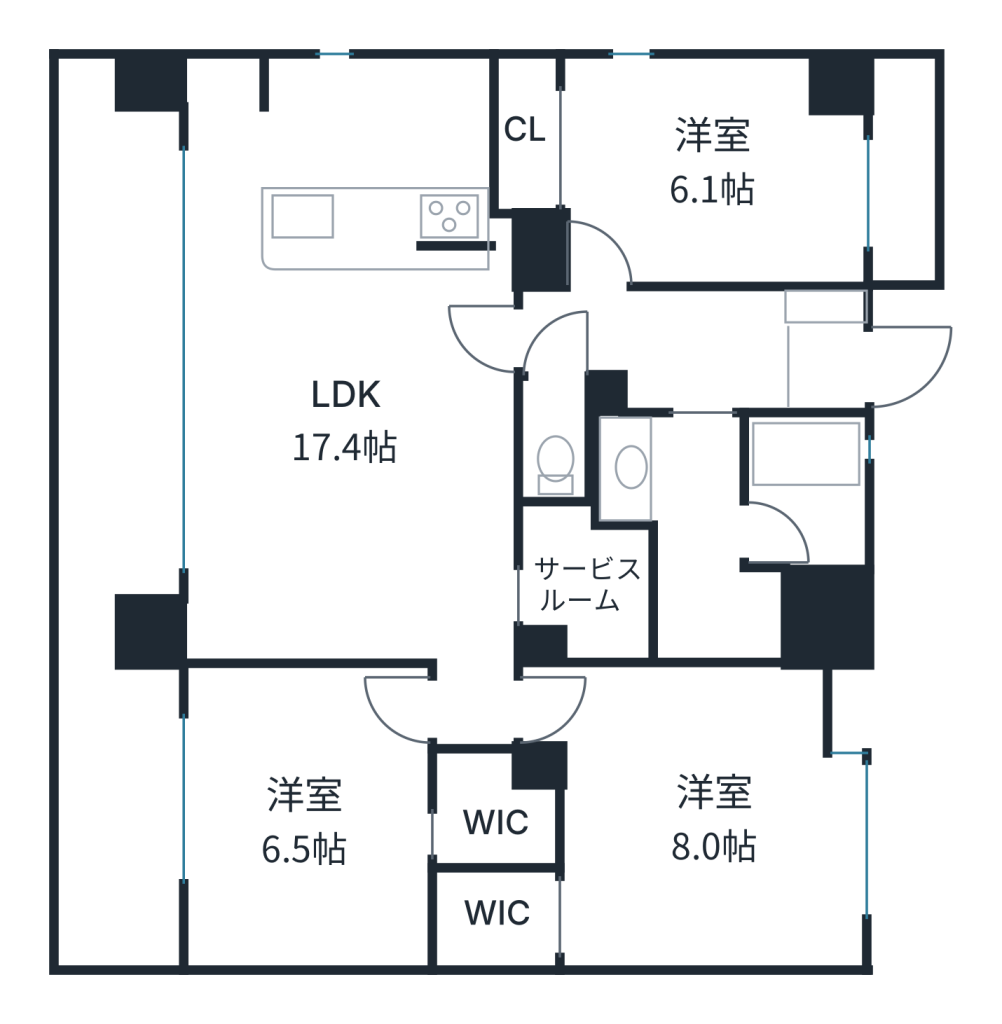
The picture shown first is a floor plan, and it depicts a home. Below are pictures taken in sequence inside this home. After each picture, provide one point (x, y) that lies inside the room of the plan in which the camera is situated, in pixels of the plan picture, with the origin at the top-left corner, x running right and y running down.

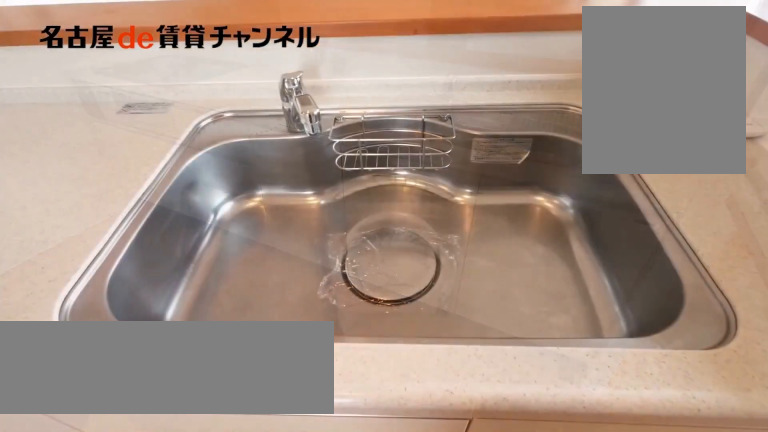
(345, 358)
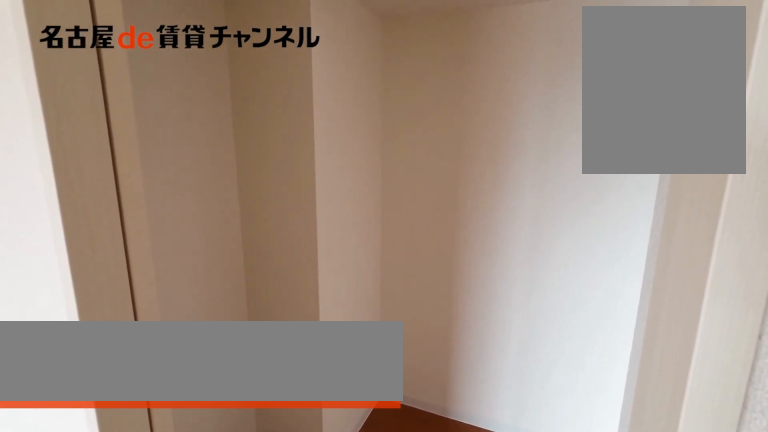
(584, 583)
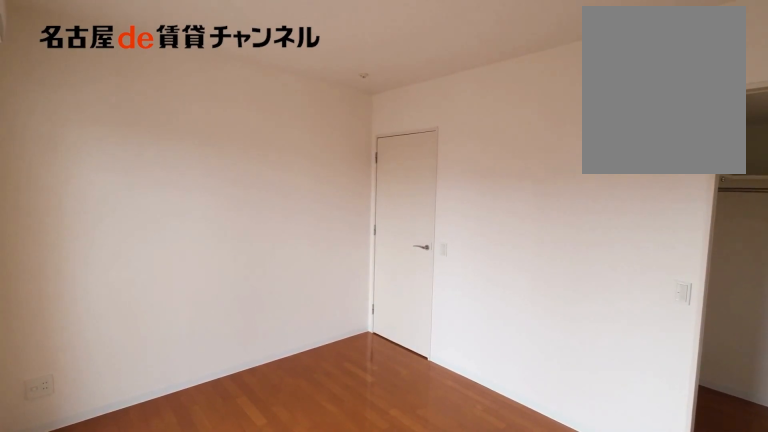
(340, 832)
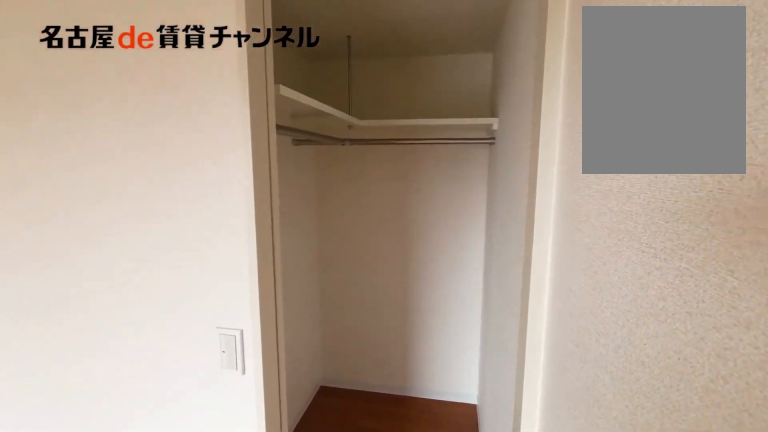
(340, 832)
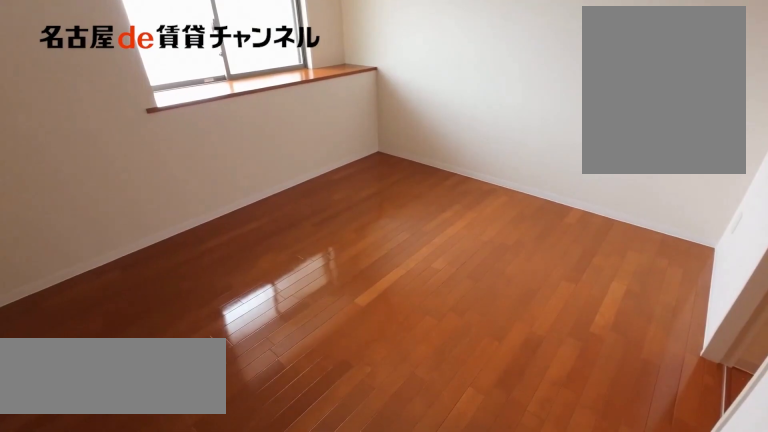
(669, 810)
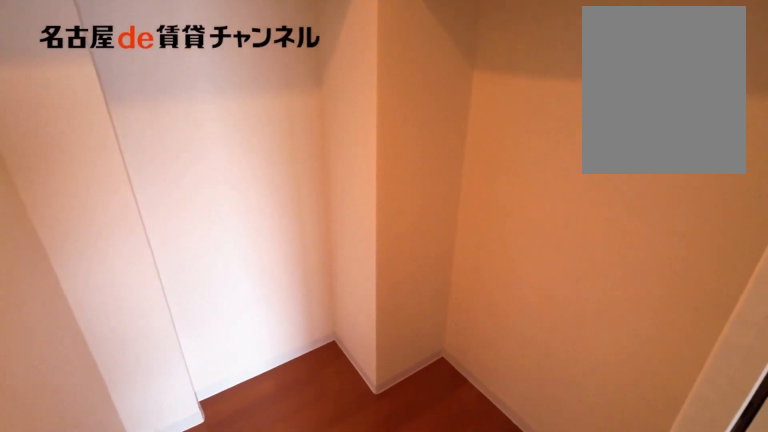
(669, 810)
